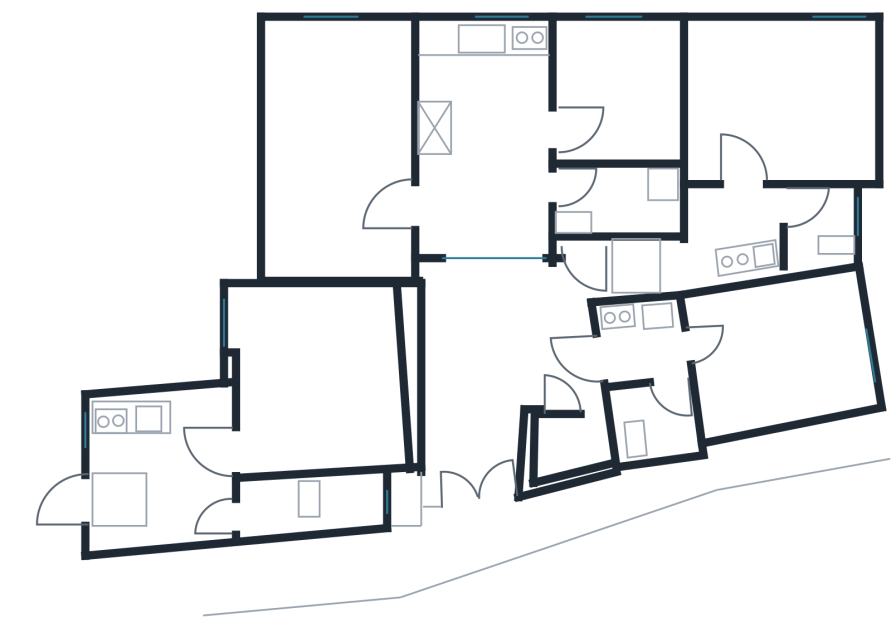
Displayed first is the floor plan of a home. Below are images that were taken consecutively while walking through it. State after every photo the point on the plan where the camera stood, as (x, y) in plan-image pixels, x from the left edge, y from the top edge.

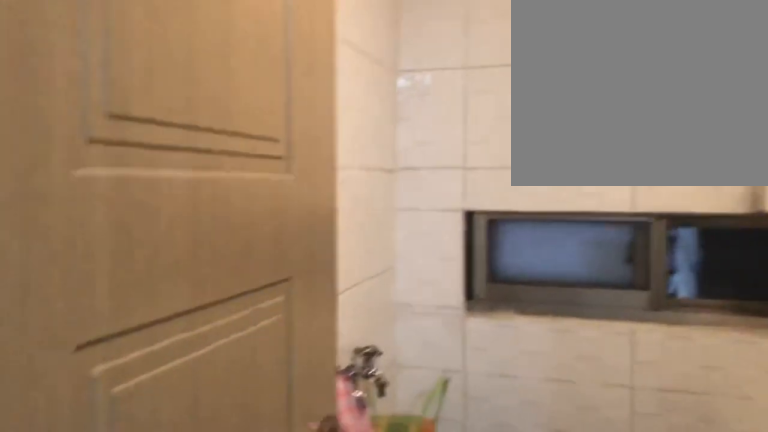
(804, 237)
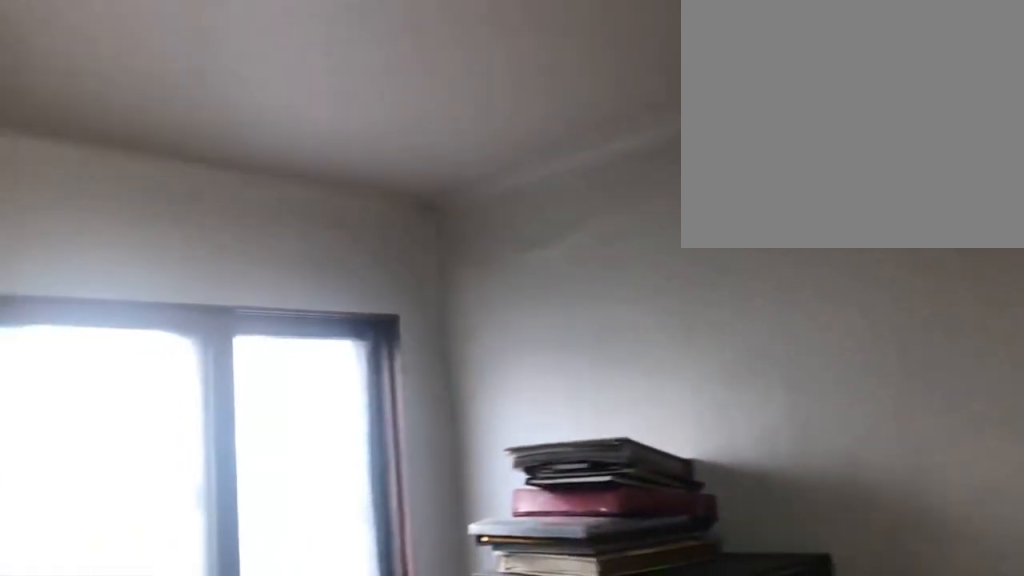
(799, 97)
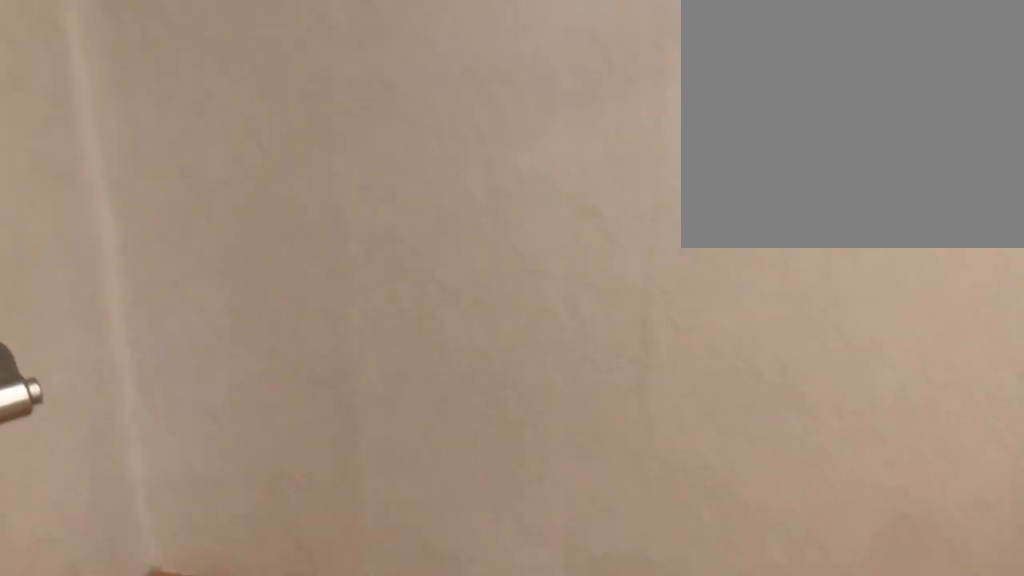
(775, 107)
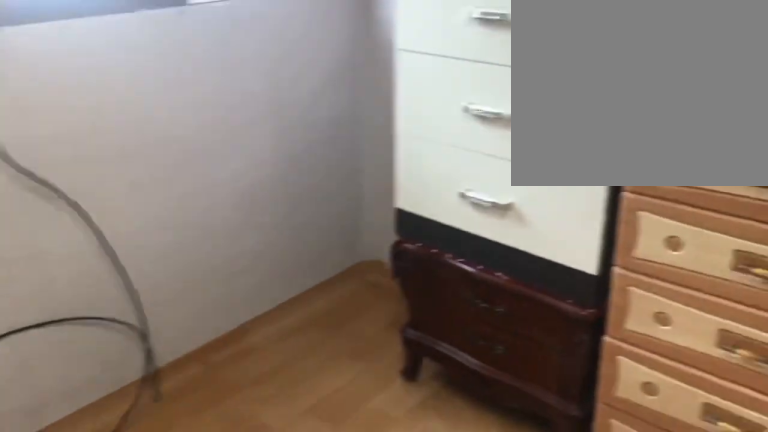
(762, 129)
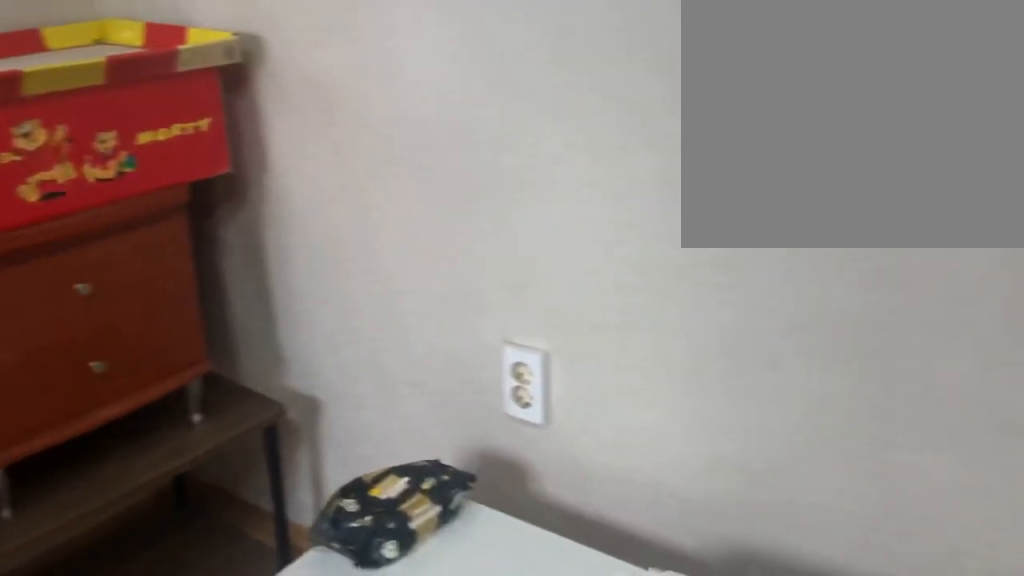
(757, 138)
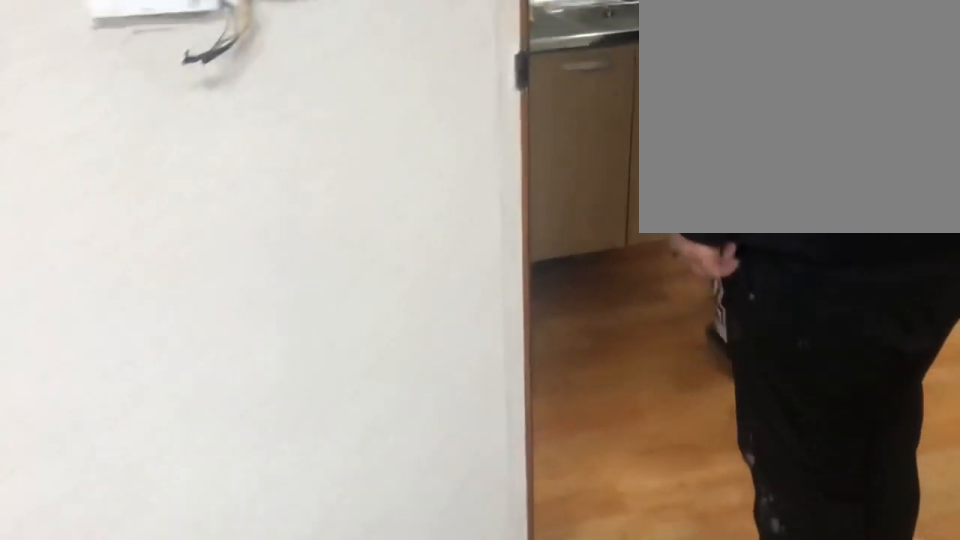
(753, 144)
